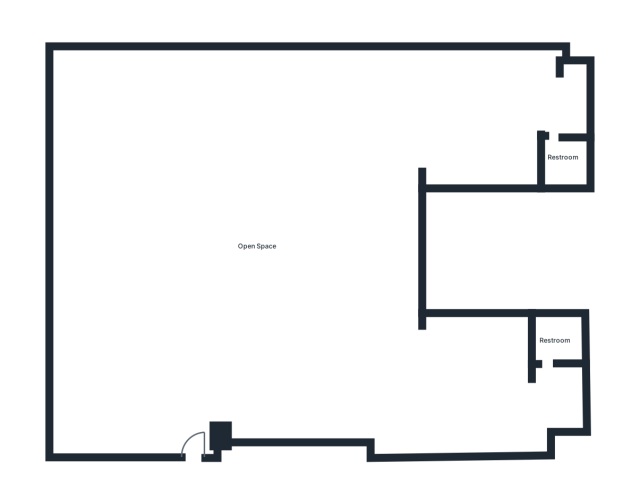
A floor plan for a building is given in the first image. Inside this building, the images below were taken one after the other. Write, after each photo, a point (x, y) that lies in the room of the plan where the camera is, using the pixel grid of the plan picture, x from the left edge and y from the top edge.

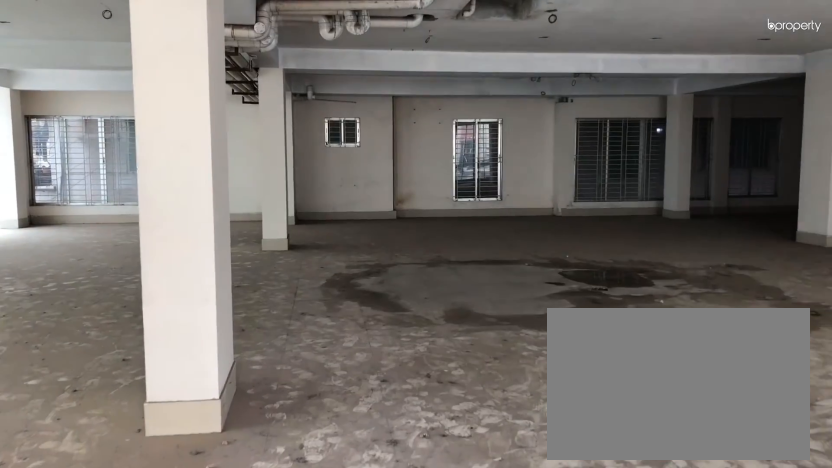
(197, 405)
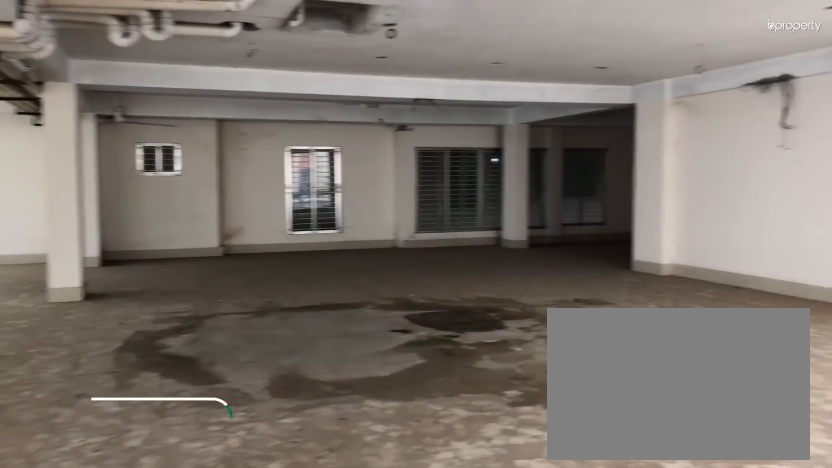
(197, 405)
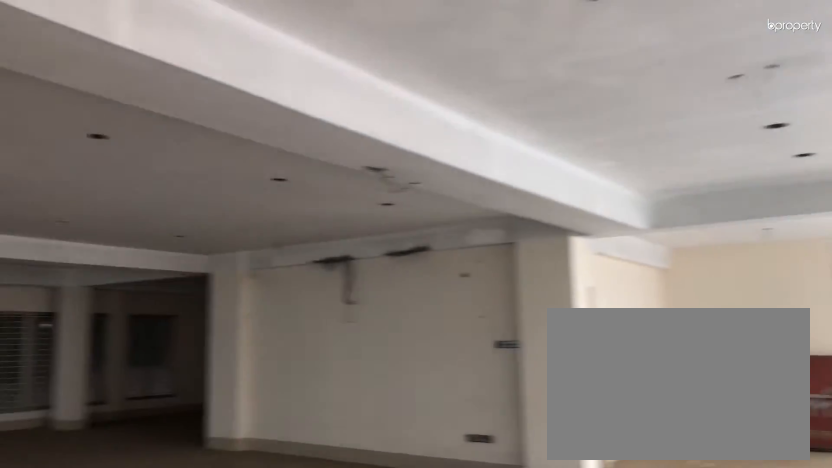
(259, 246)
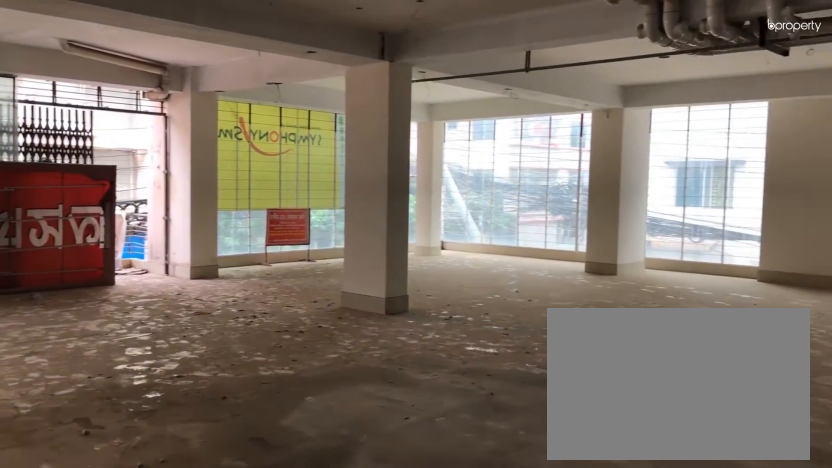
(259, 246)
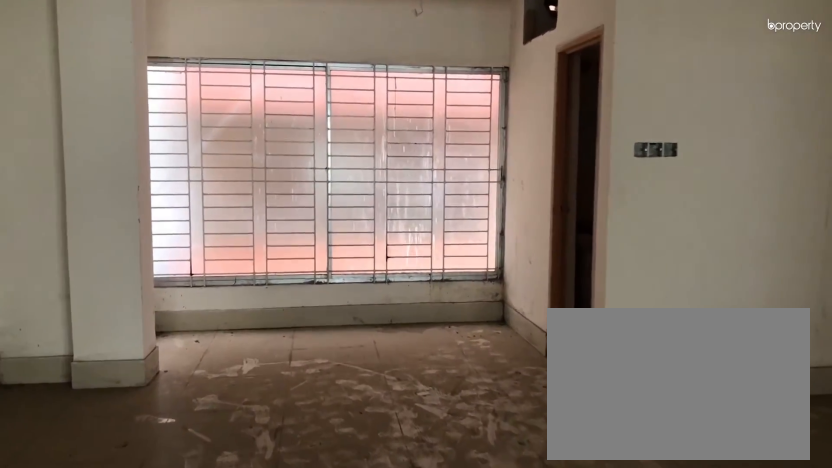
(443, 113)
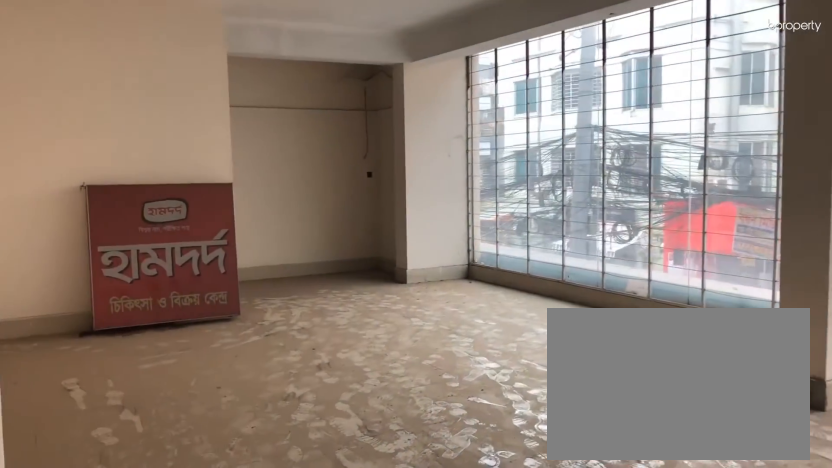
(469, 384)
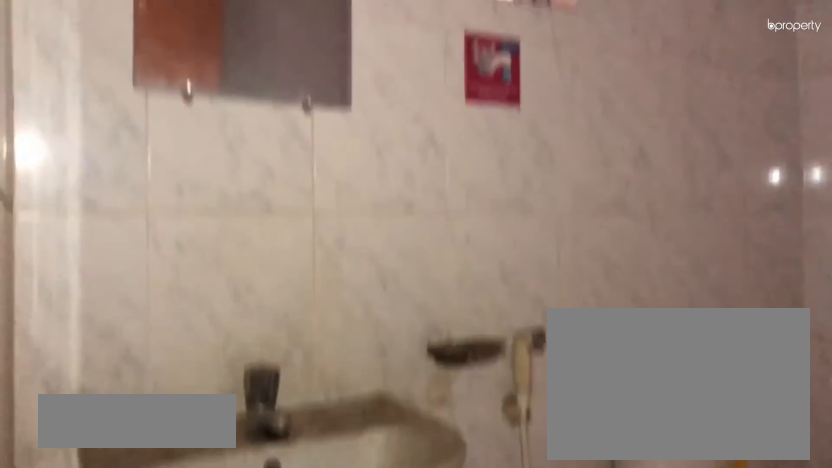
(565, 158)
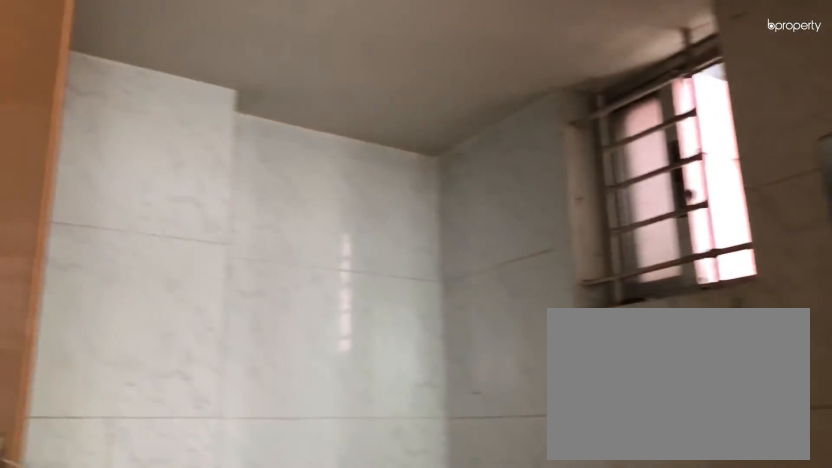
(554, 342)
